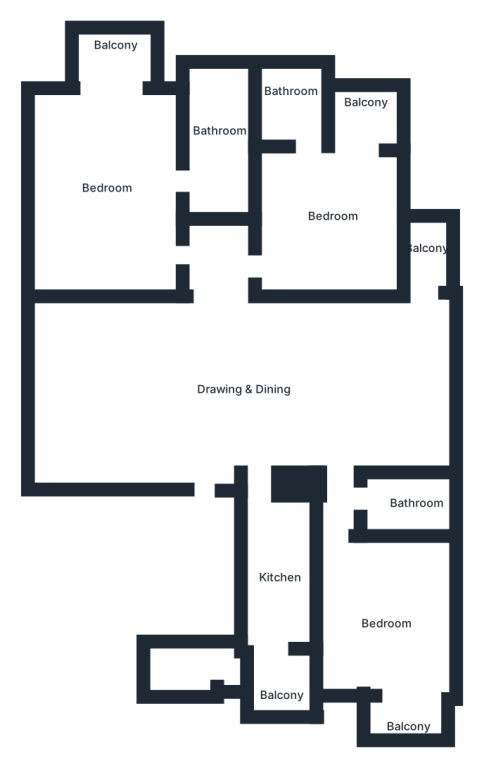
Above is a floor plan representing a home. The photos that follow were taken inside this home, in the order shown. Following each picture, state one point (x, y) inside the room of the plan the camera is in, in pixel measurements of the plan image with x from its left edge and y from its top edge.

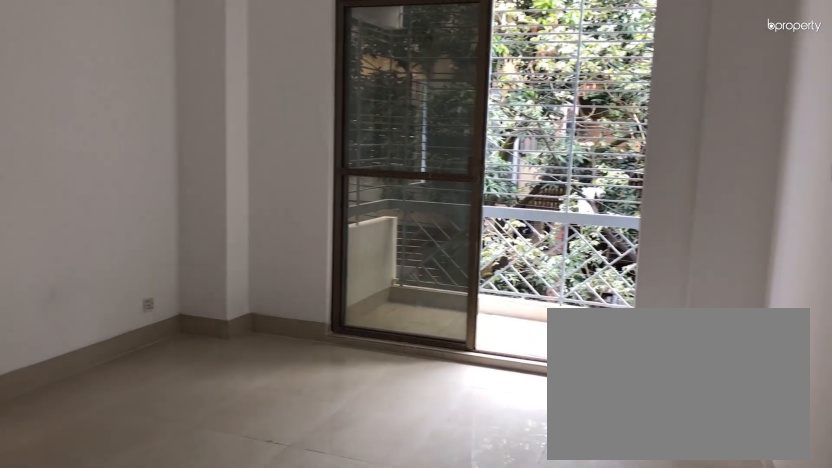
(104, 170)
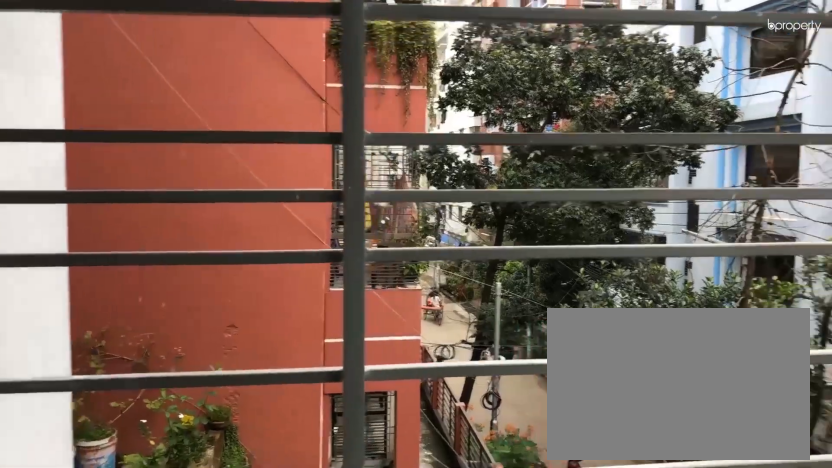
(111, 48)
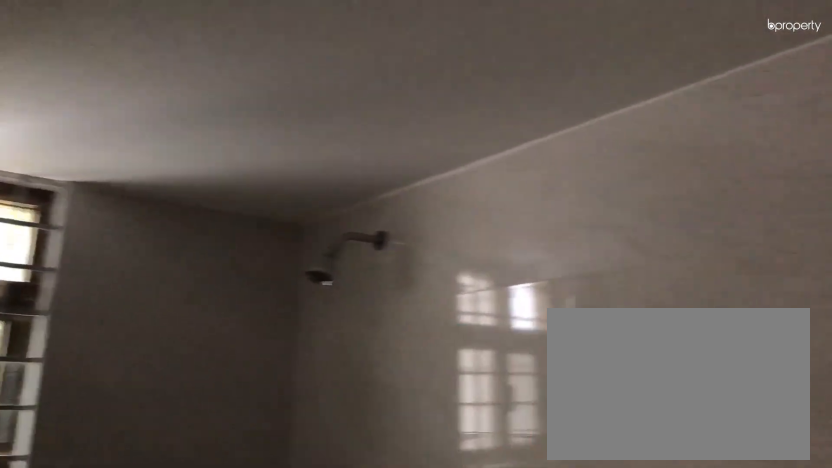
(220, 136)
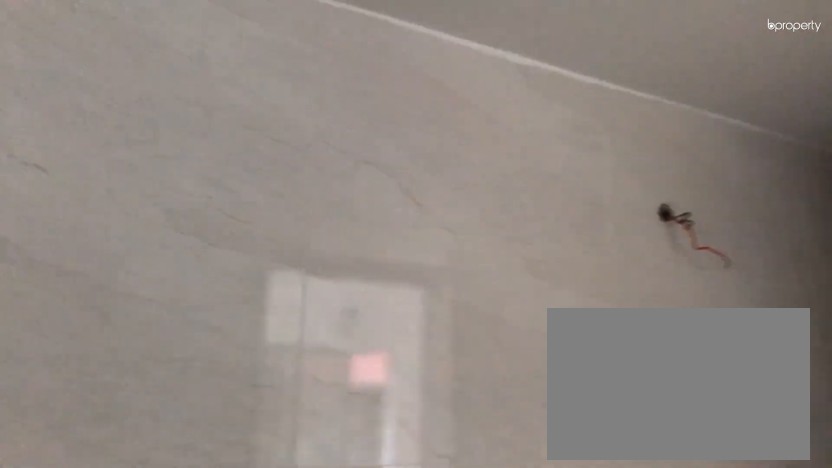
(220, 136)
